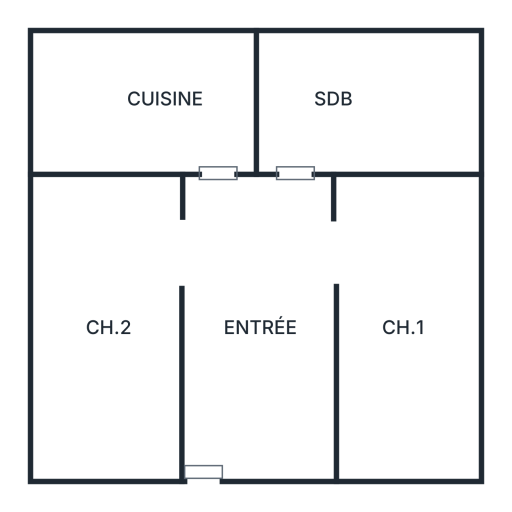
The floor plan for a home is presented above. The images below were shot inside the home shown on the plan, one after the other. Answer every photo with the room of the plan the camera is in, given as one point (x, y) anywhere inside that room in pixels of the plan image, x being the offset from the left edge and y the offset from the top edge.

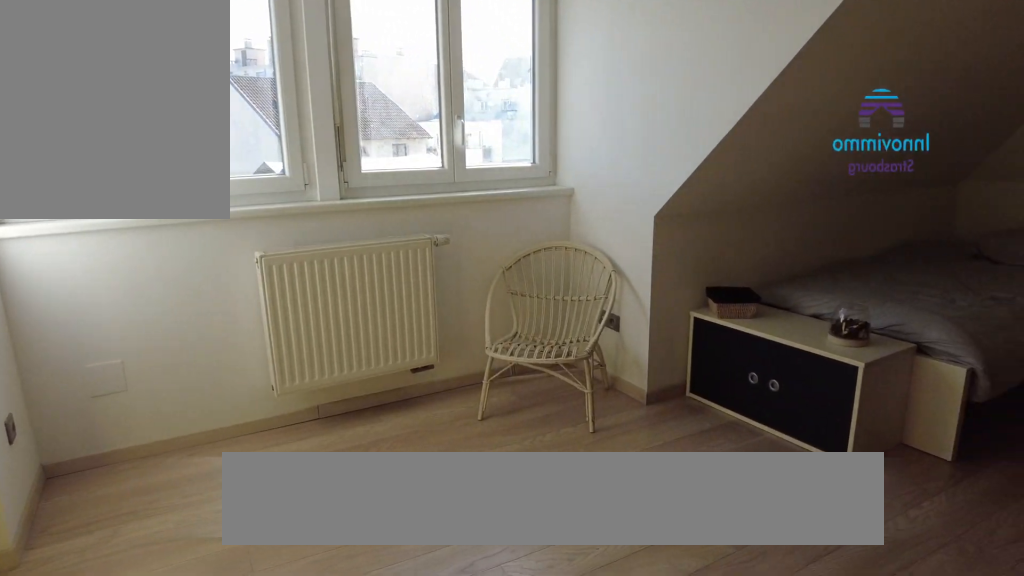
(409, 410)
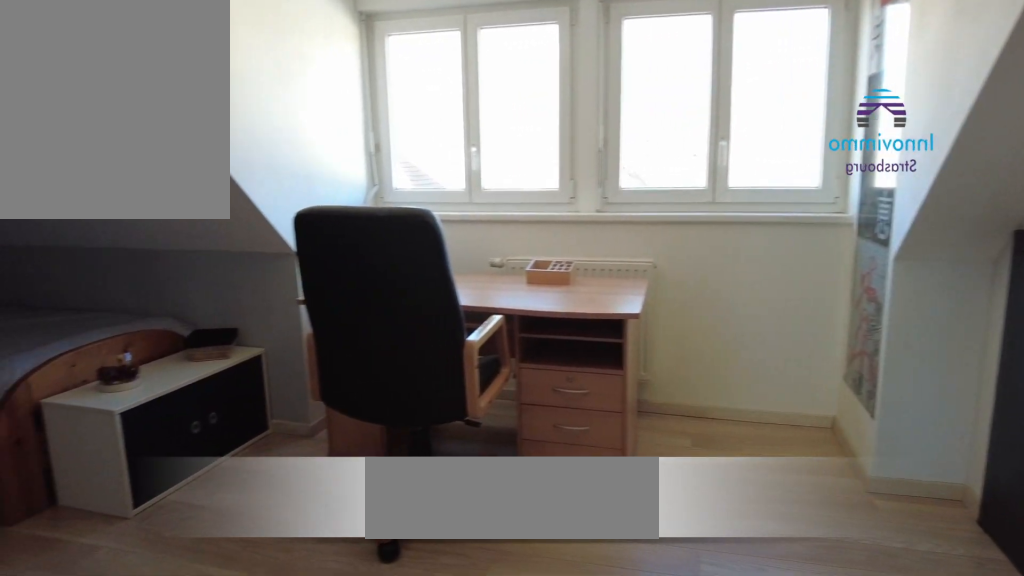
(110, 408)
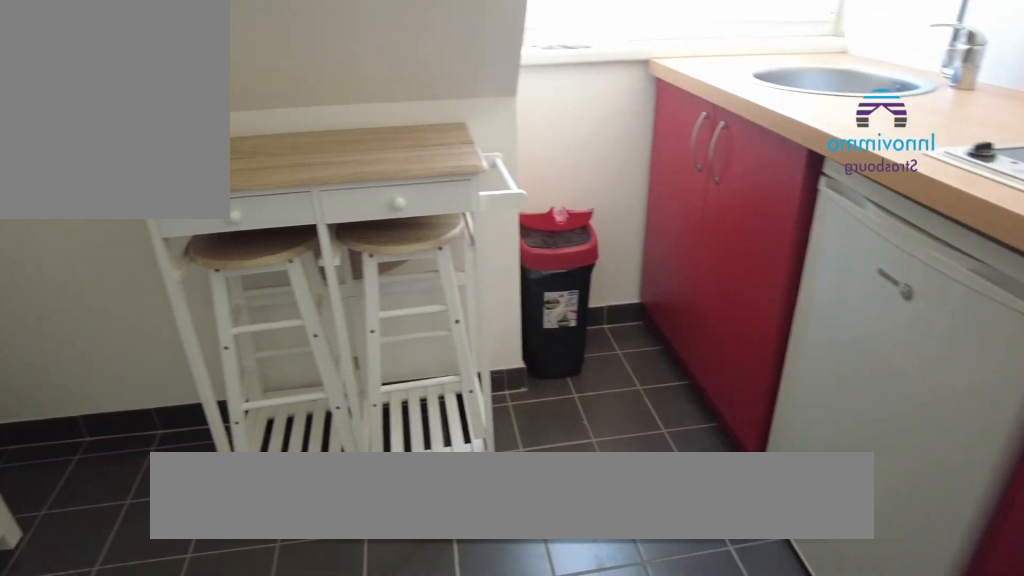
(171, 141)
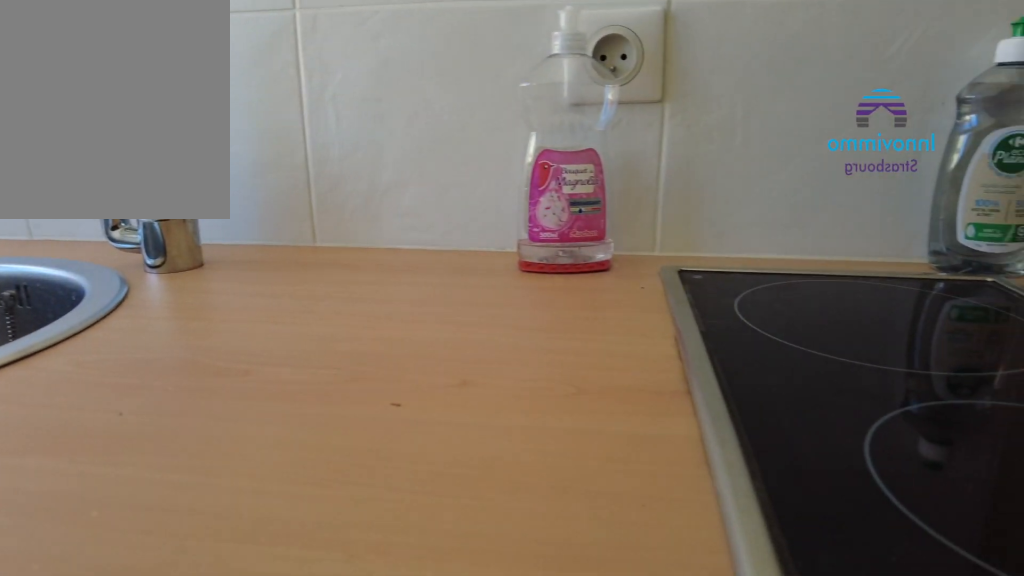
(171, 141)
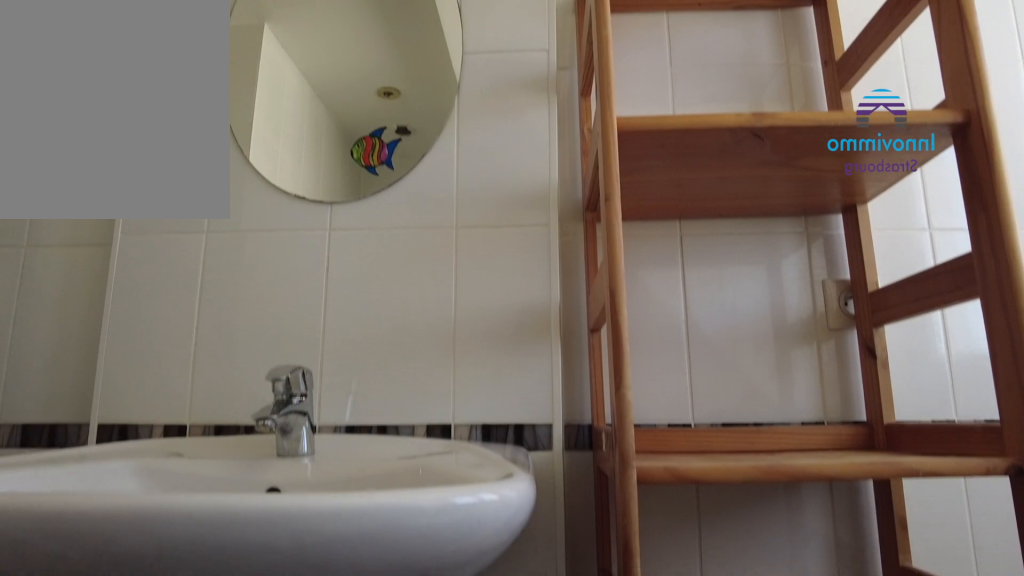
(333, 140)
